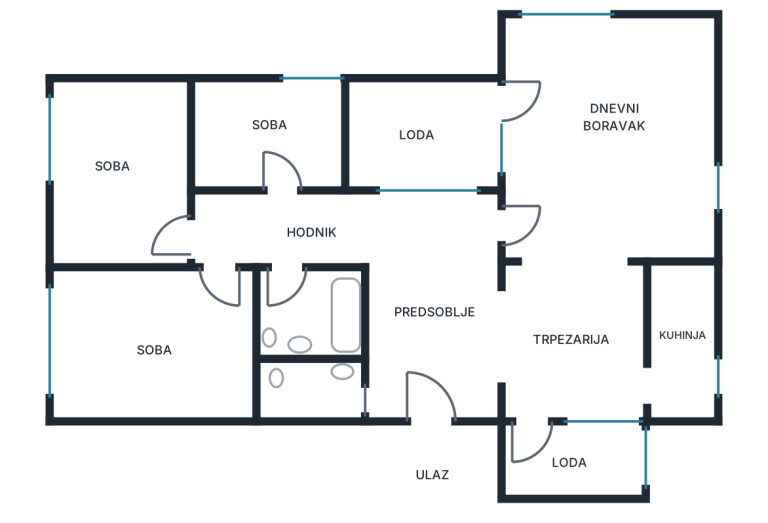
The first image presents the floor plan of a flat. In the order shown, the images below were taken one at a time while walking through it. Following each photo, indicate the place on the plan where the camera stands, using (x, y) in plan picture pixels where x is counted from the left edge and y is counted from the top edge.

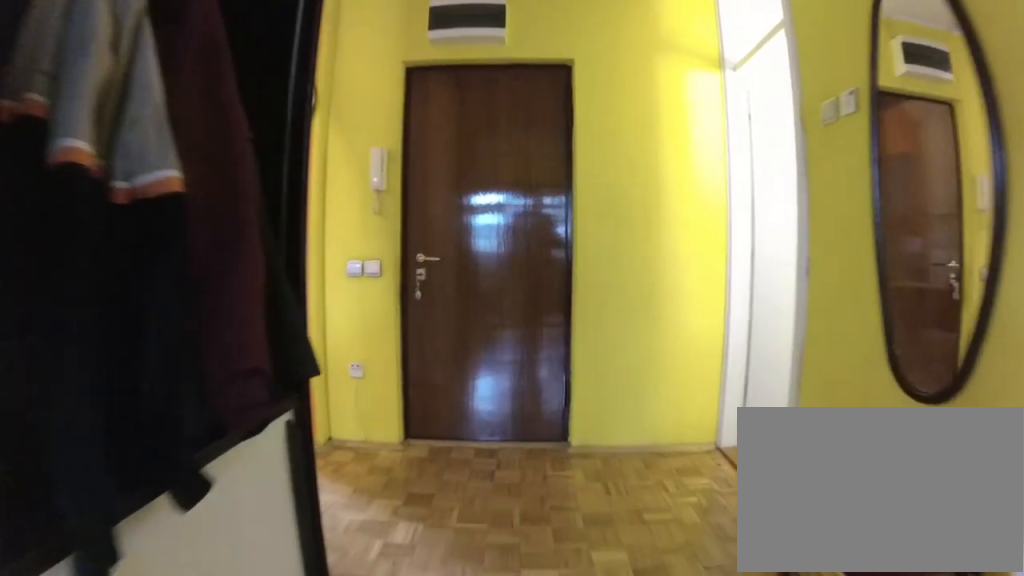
(406, 267)
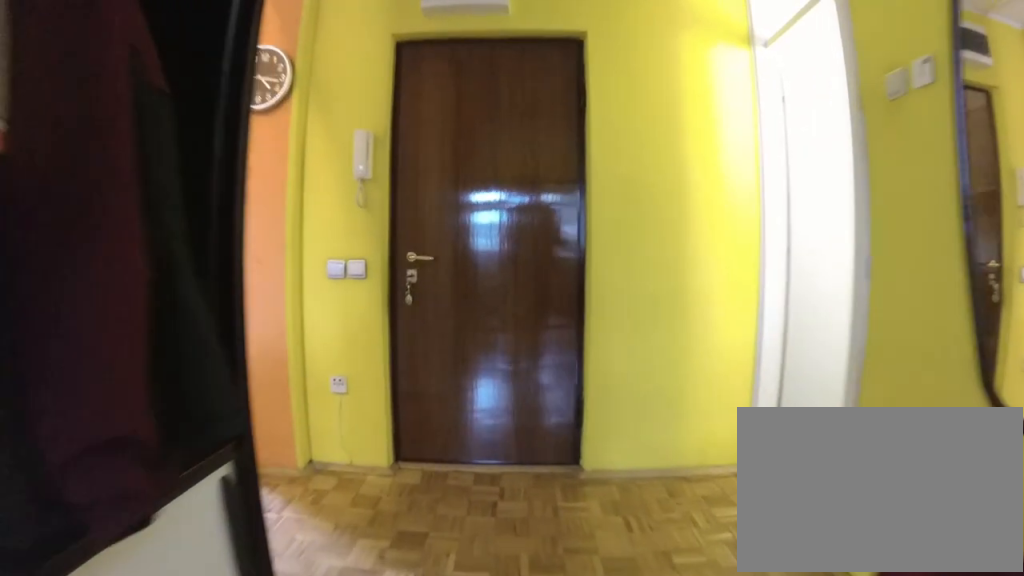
(412, 288)
